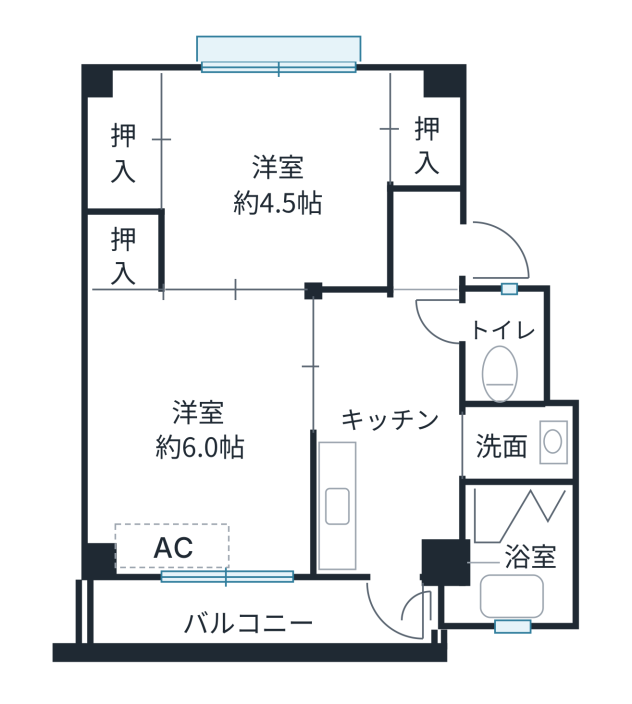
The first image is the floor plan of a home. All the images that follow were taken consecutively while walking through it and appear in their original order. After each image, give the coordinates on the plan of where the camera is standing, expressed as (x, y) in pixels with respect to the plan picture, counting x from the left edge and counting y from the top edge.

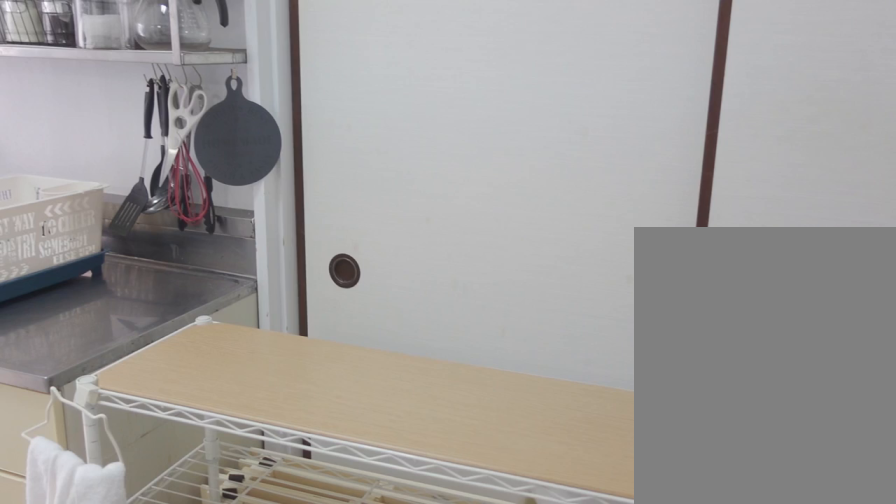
(410, 454)
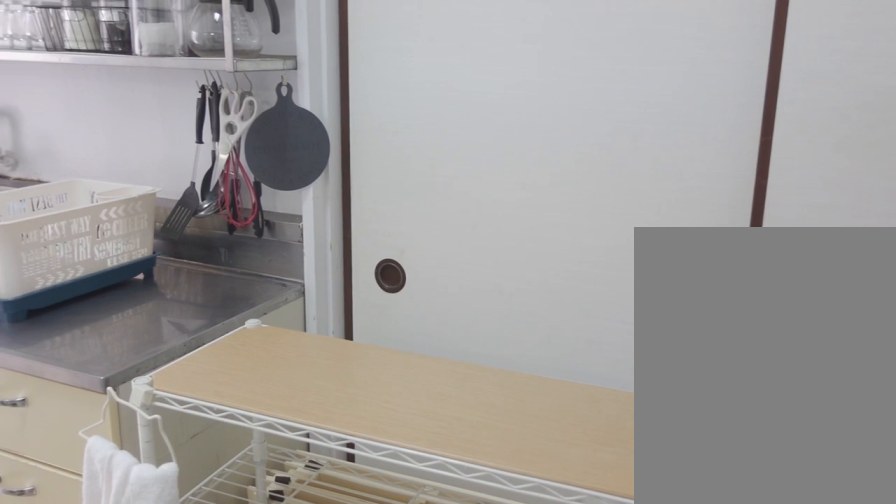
(410, 455)
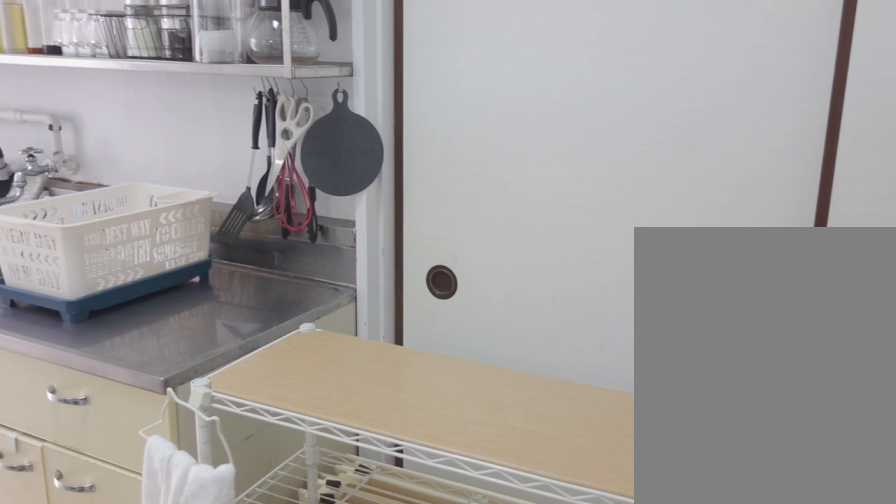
(410, 455)
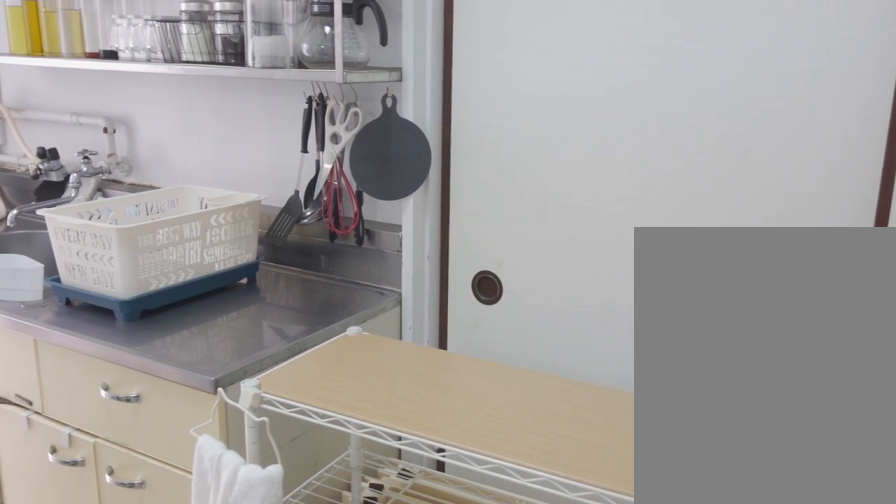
(410, 455)
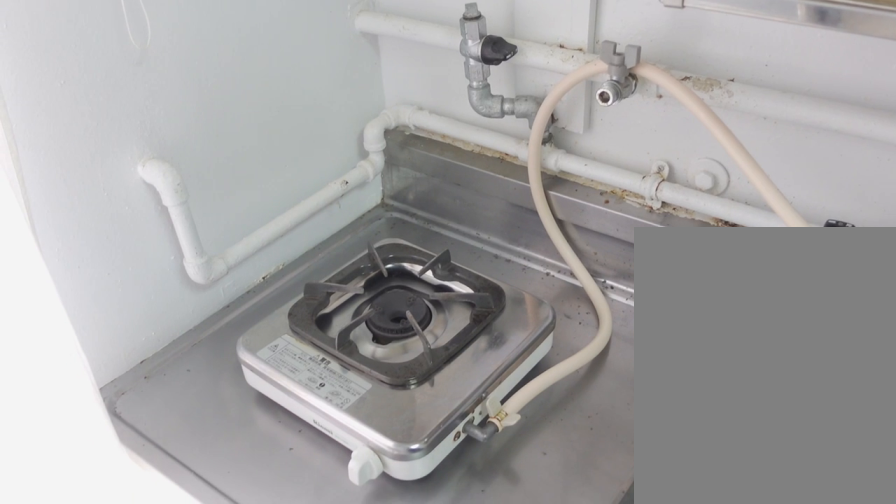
(409, 455)
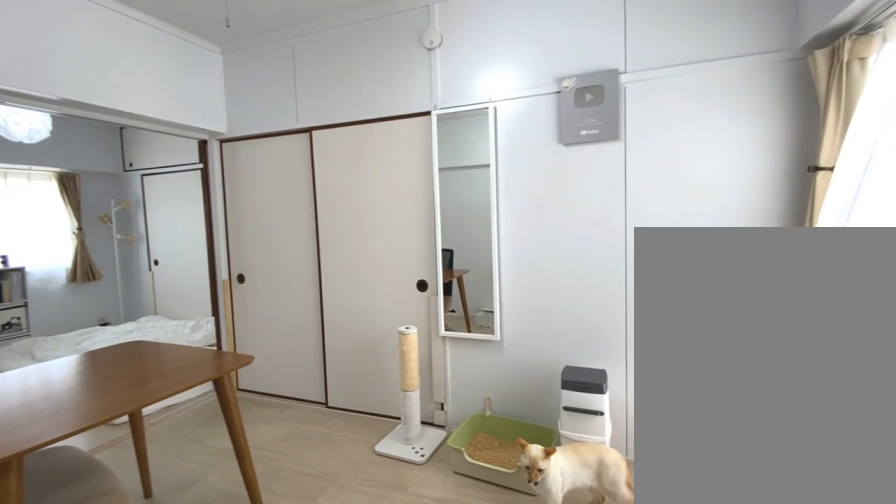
(134, 508)
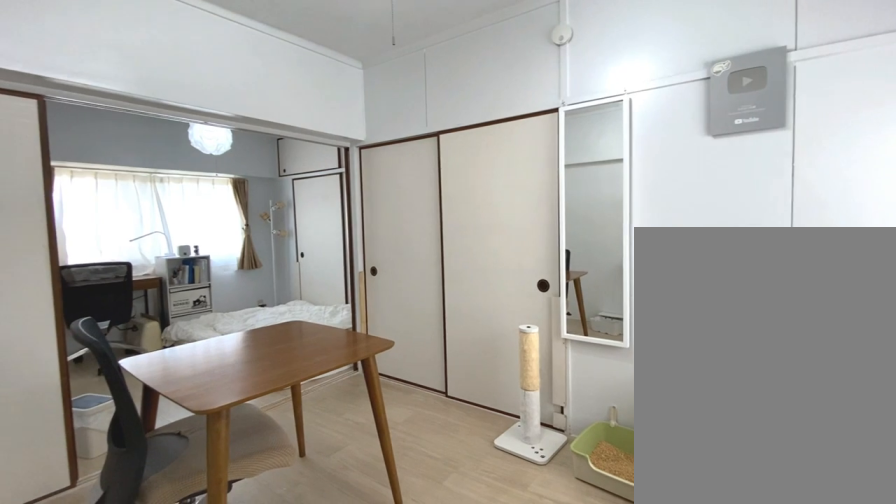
(132, 508)
